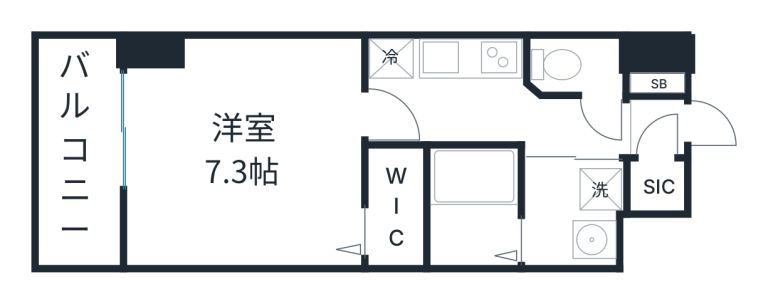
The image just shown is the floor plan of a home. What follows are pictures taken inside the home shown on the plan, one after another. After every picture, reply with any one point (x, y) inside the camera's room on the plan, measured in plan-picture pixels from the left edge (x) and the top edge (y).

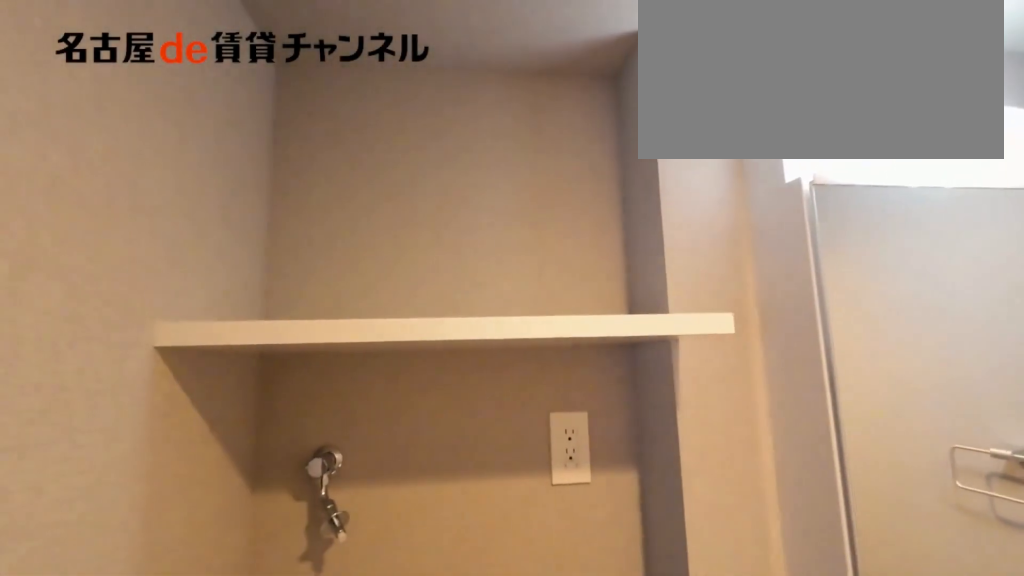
(574, 214)
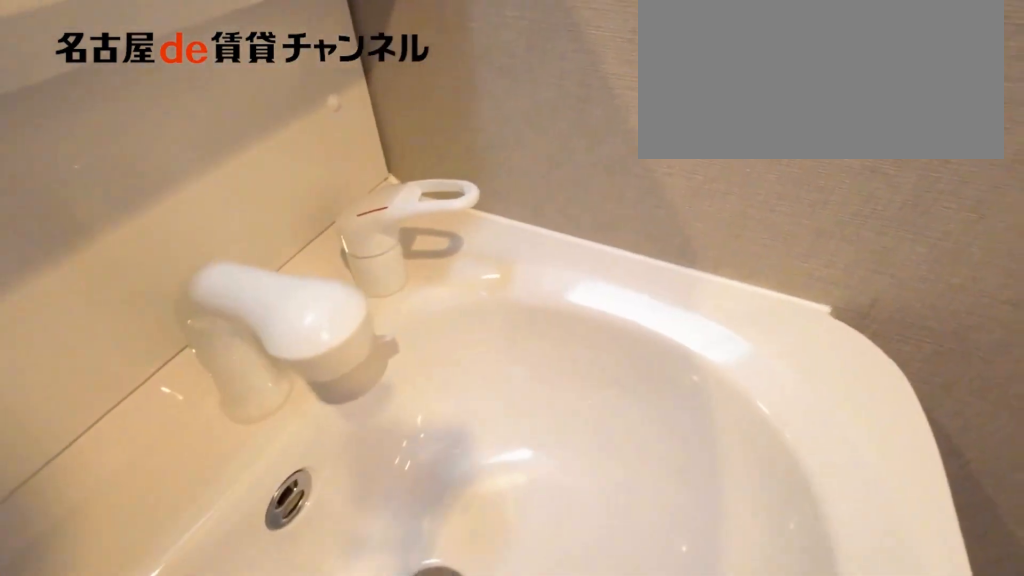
(574, 214)
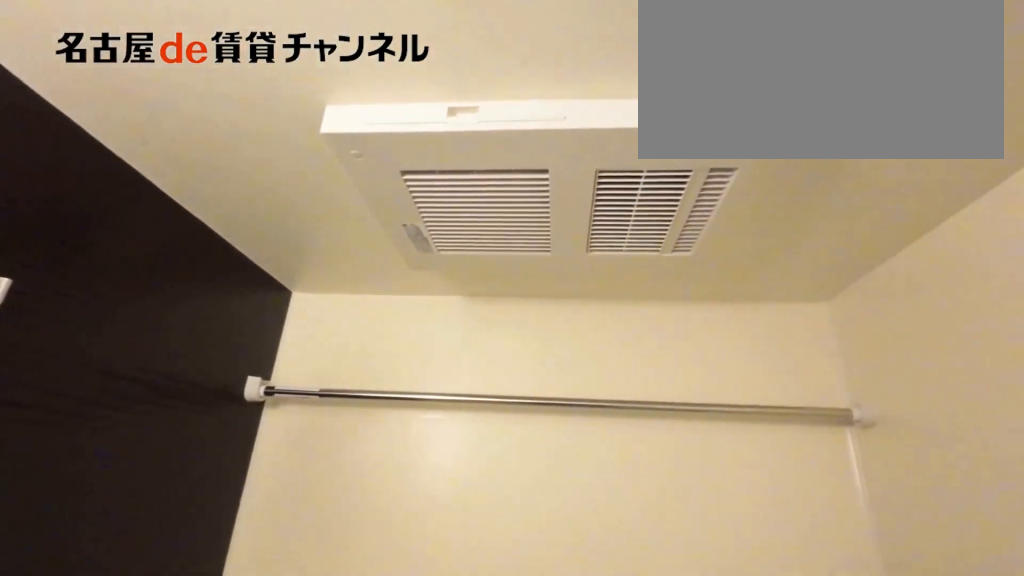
(473, 208)
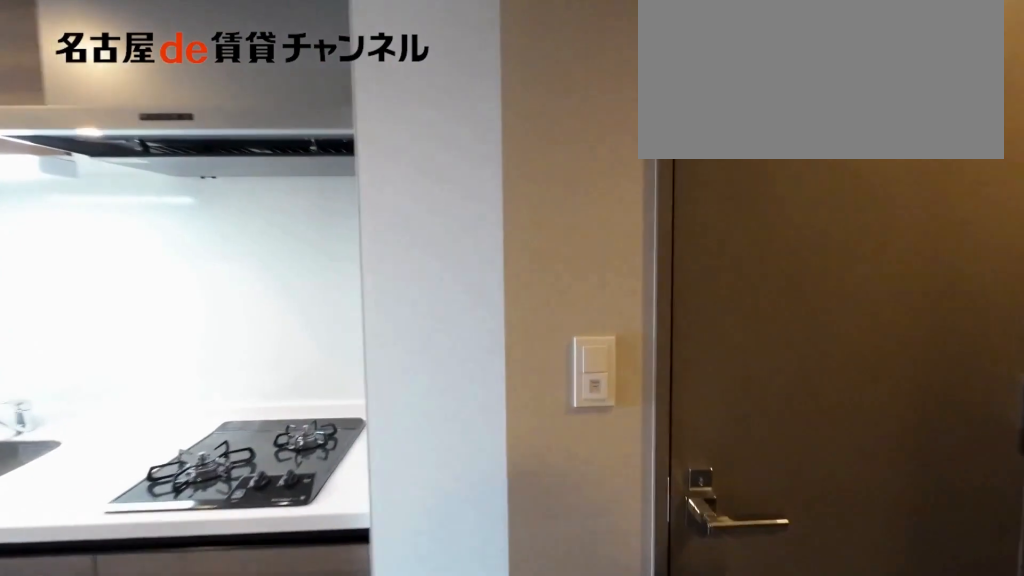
(494, 116)
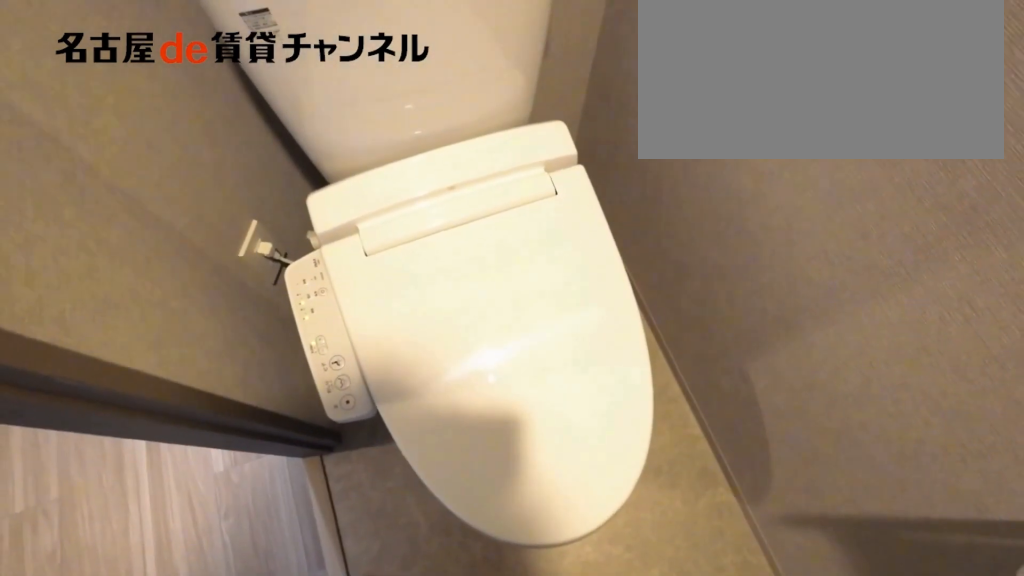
(575, 64)
